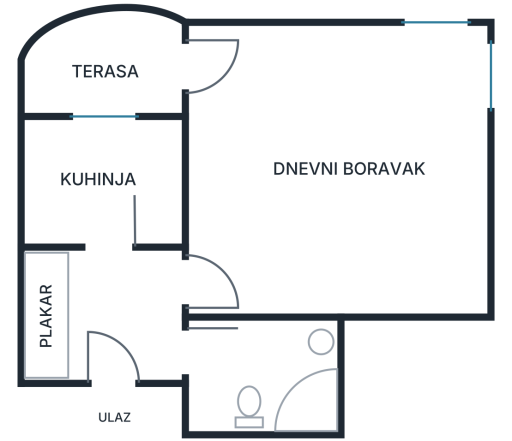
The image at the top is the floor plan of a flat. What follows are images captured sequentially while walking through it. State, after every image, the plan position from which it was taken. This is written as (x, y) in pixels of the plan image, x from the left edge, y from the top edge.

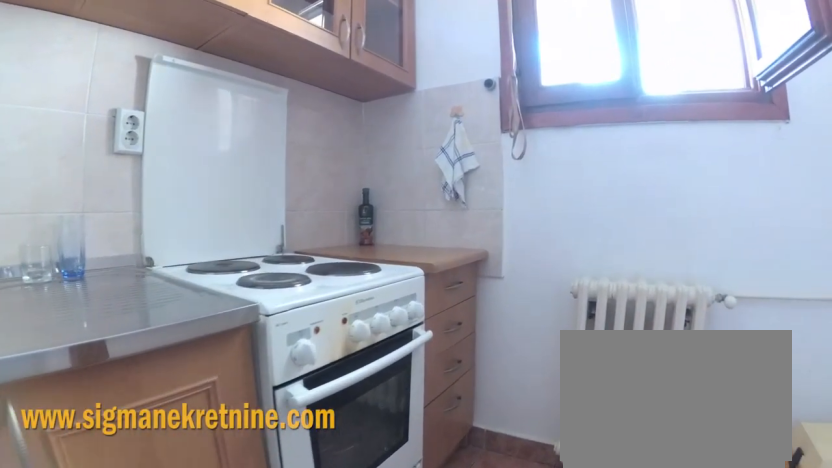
(114, 235)
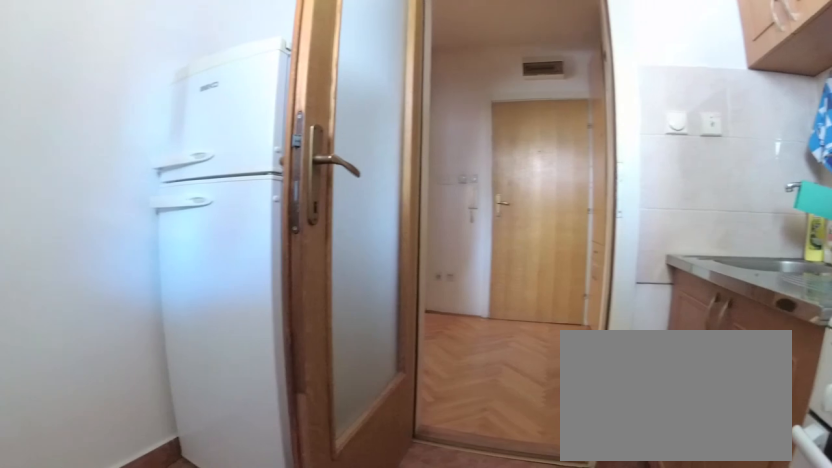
(110, 147)
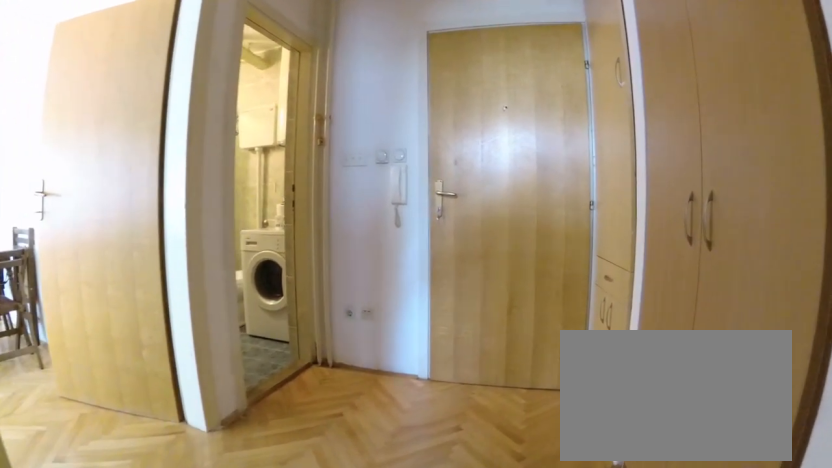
(114, 227)
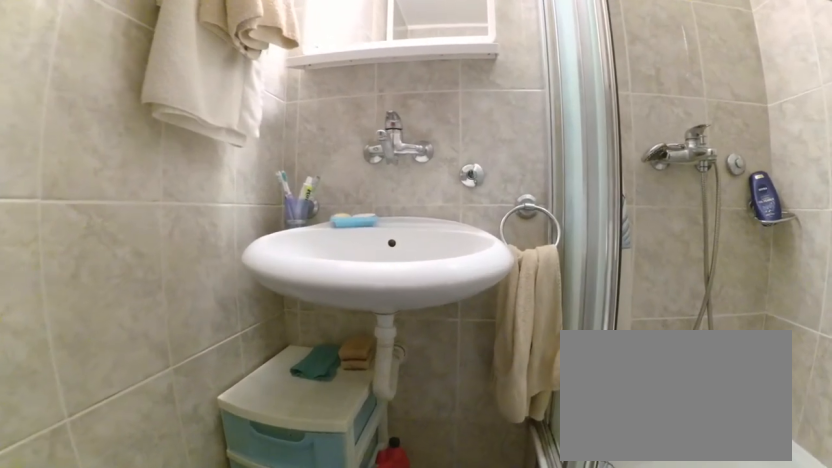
(270, 345)
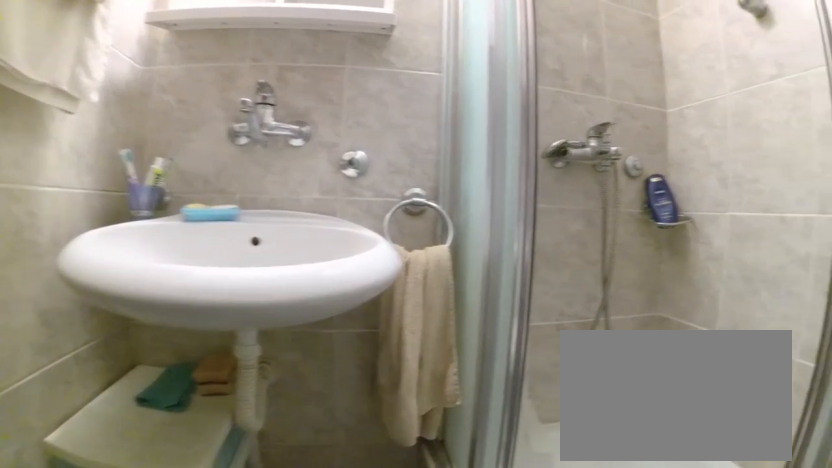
(289, 341)
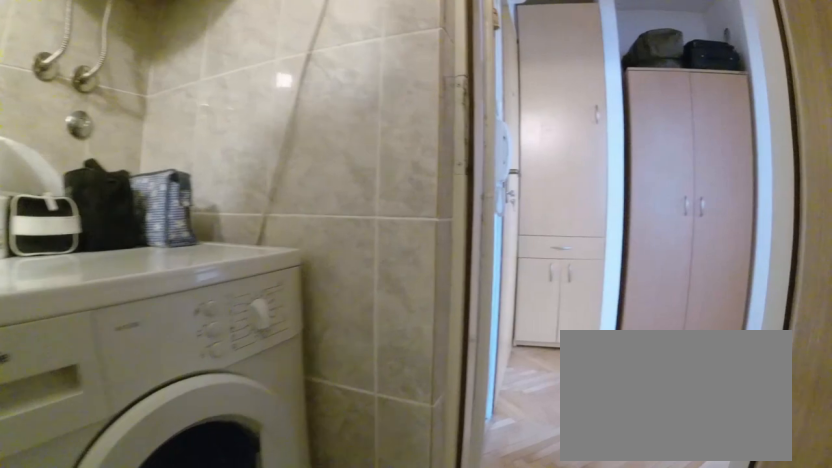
(266, 344)
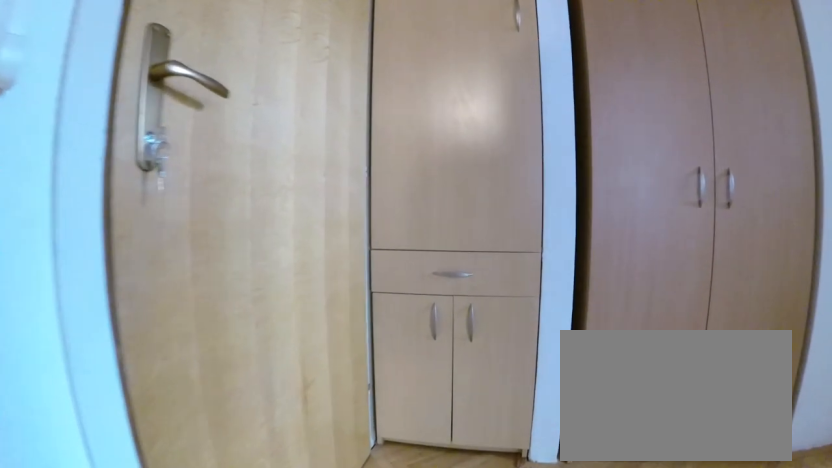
(163, 342)
